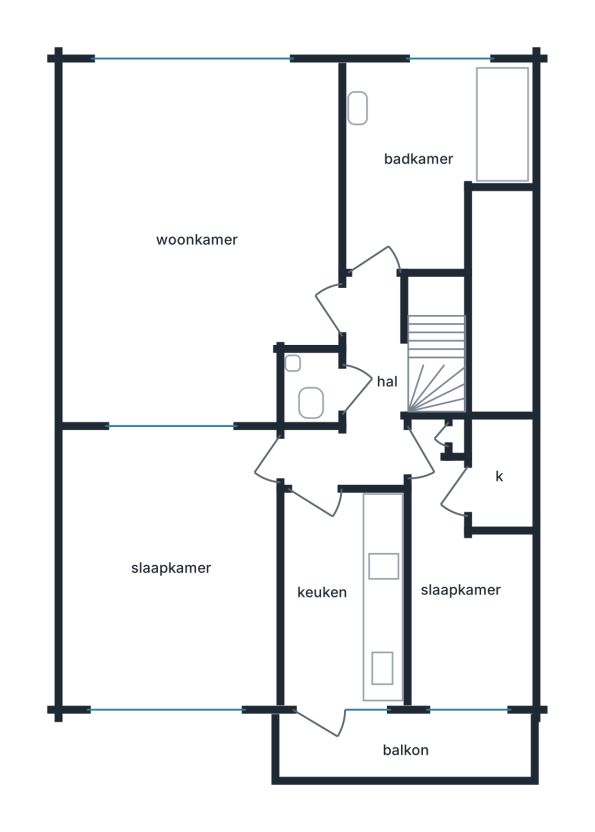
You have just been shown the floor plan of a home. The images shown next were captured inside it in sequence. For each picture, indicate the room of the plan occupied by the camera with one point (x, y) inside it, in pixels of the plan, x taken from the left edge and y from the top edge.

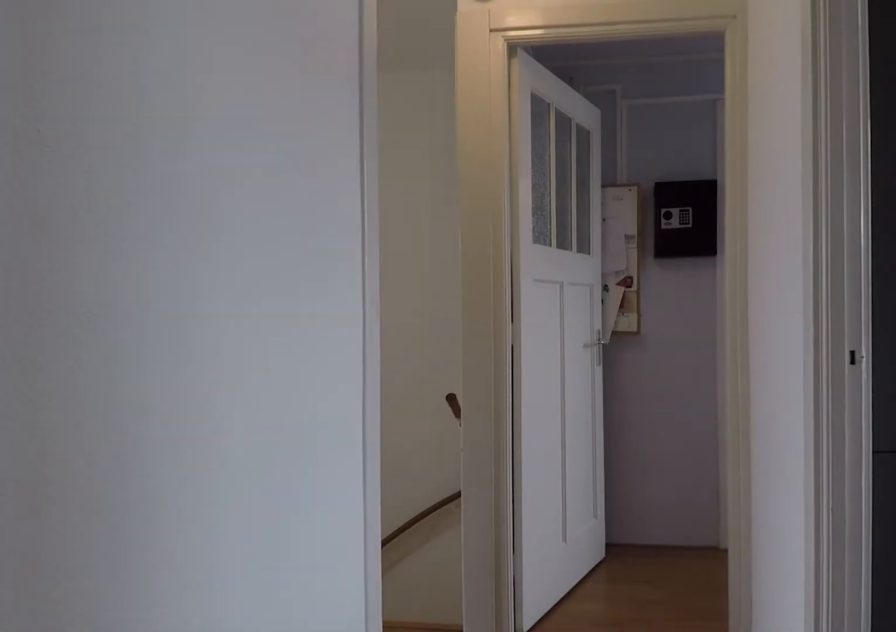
(362, 395)
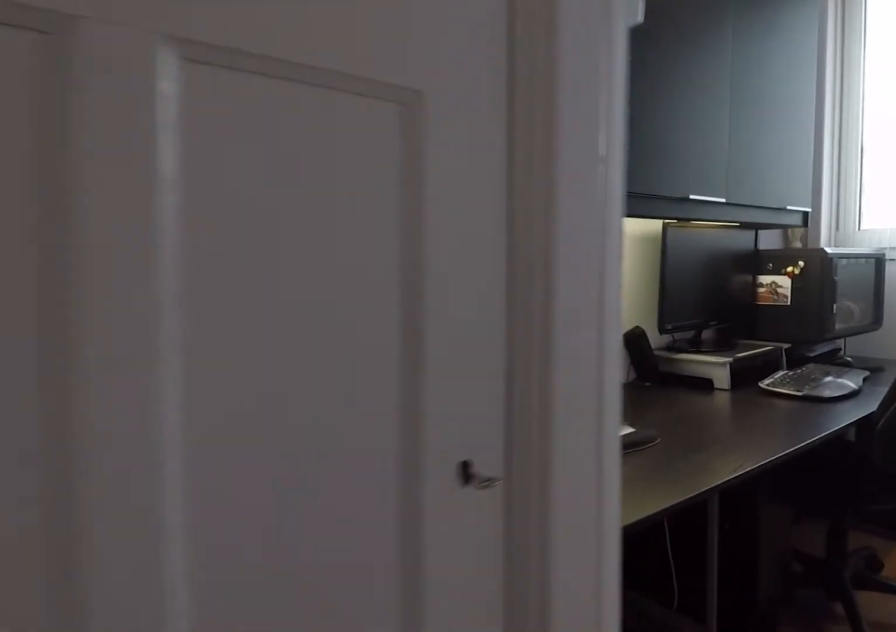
(462, 588)
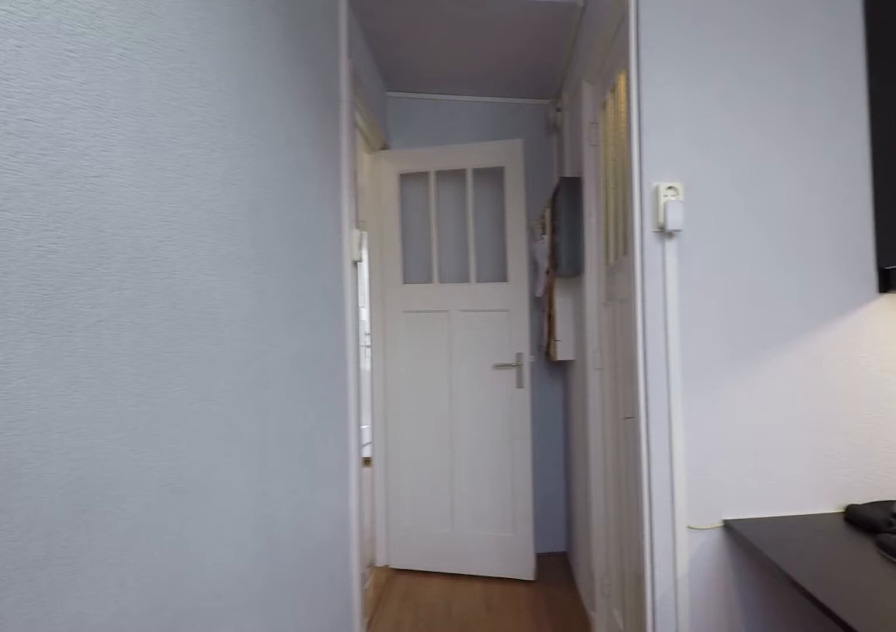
(462, 588)
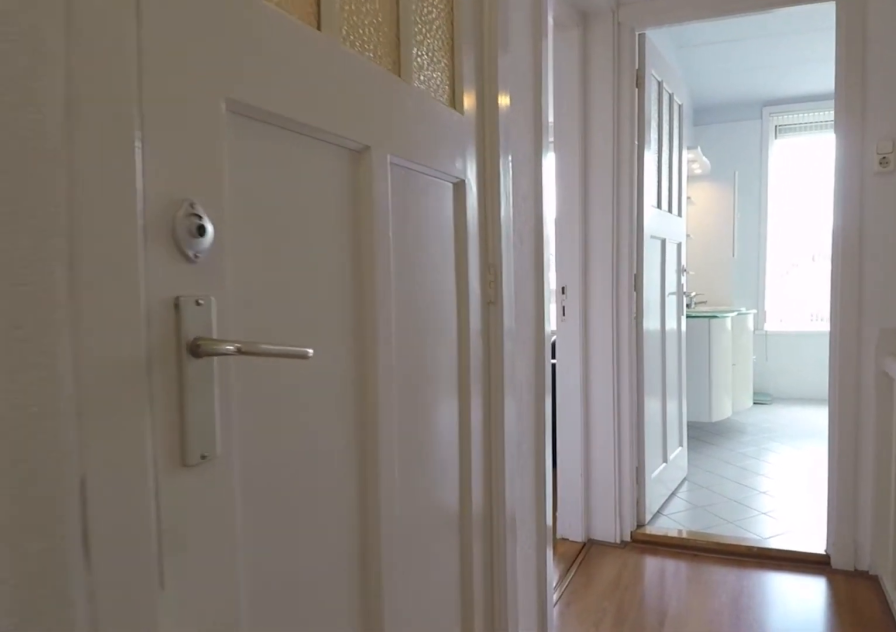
(362, 397)
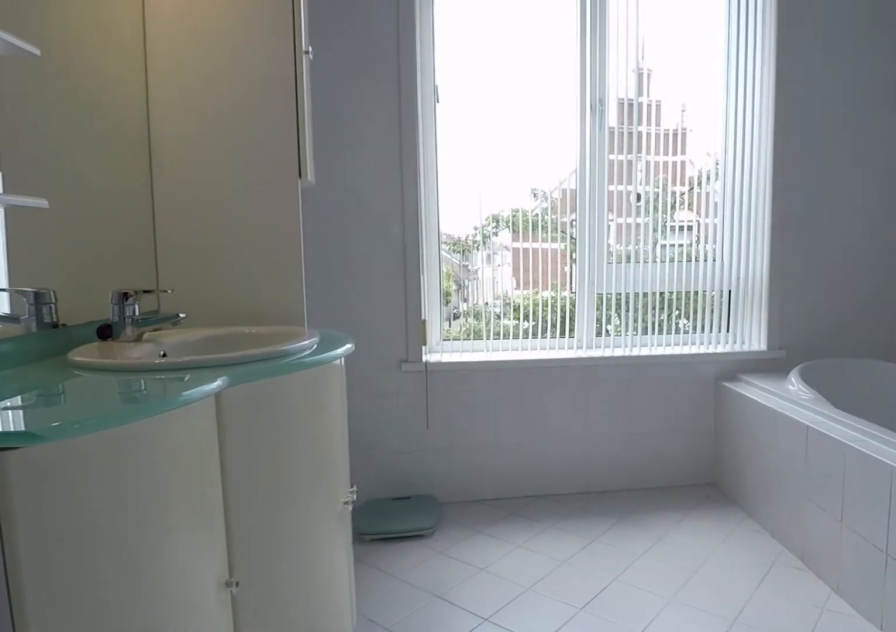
(425, 158)
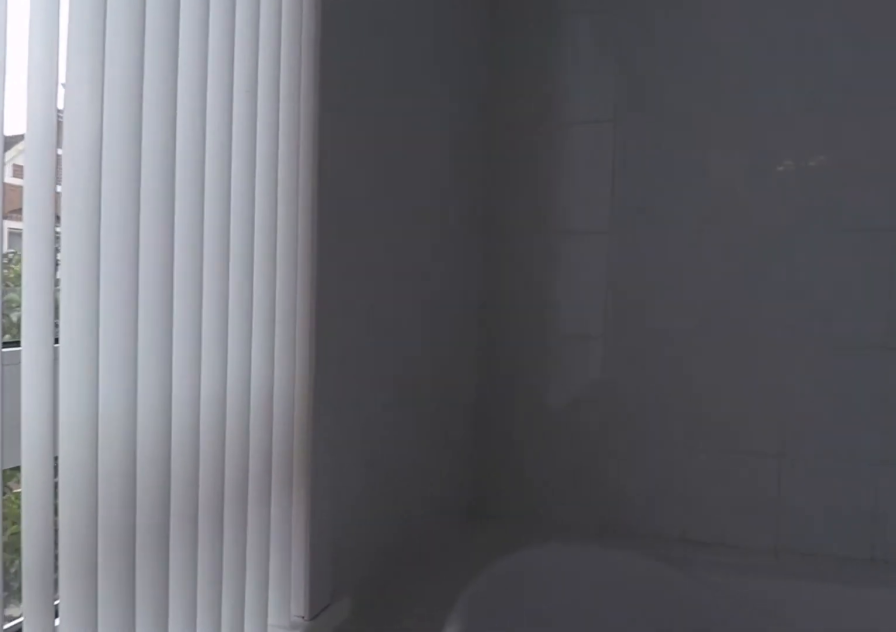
(425, 158)
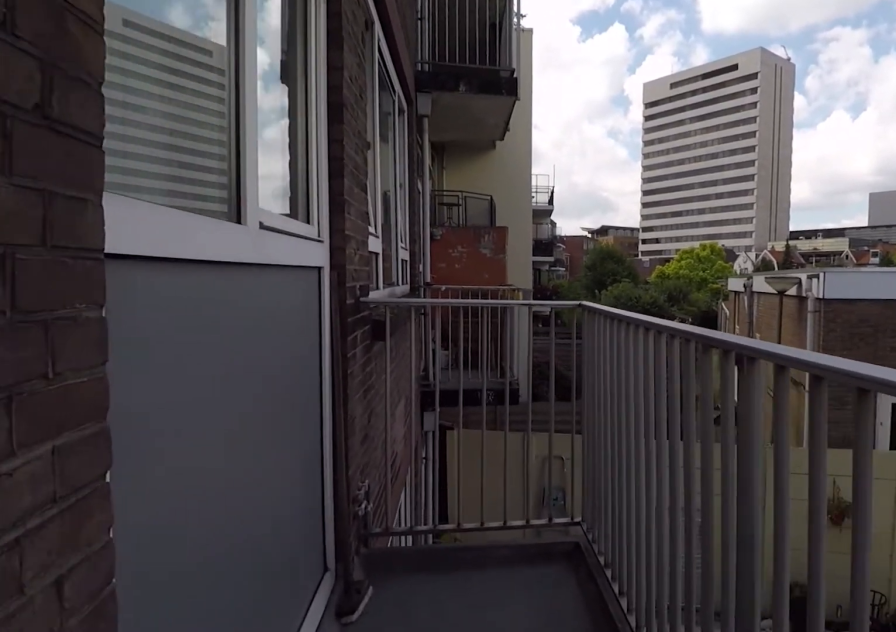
(405, 747)
